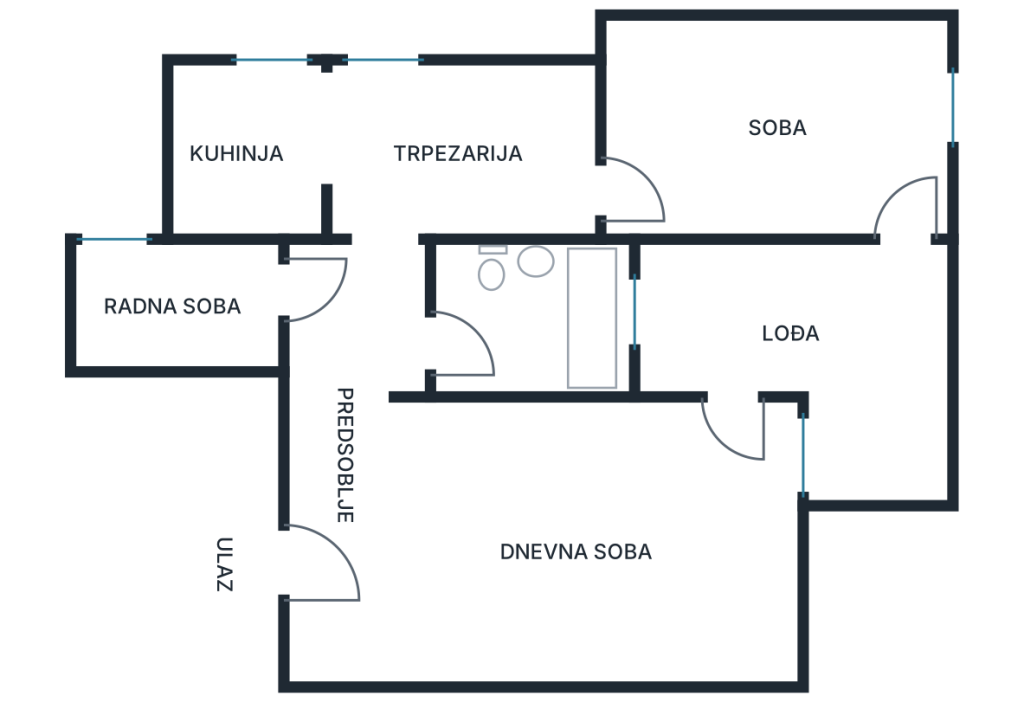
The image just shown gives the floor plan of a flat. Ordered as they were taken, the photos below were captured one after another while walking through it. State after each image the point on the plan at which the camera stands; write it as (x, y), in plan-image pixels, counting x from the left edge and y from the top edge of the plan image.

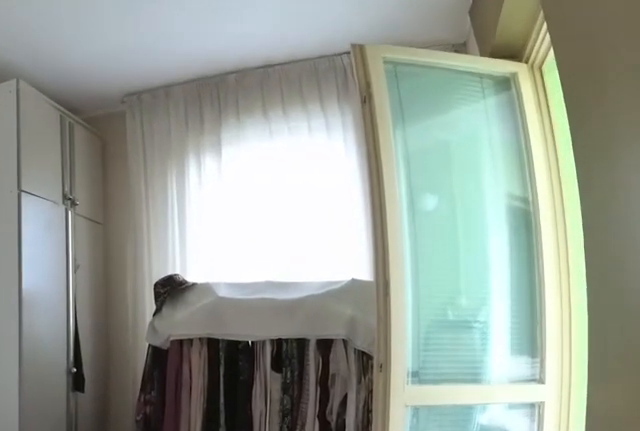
(735, 179)
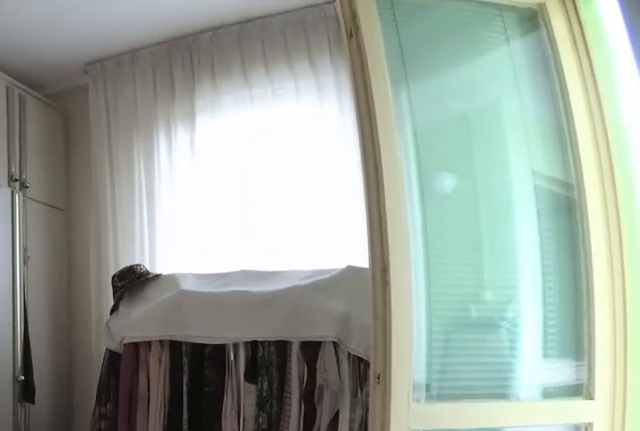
(789, 183)
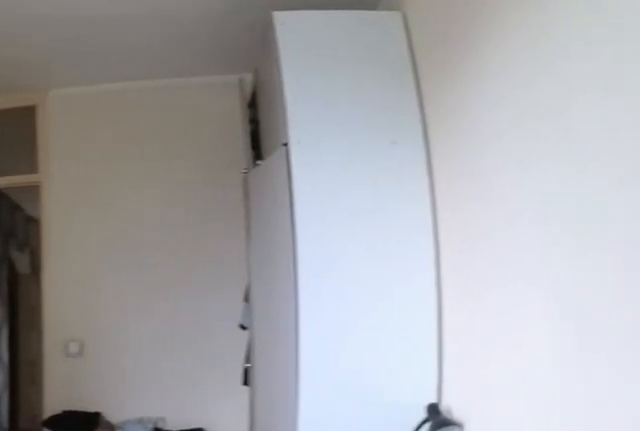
(925, 117)
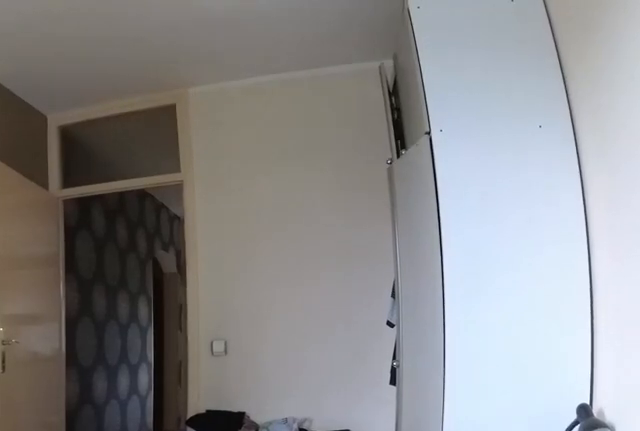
(921, 83)
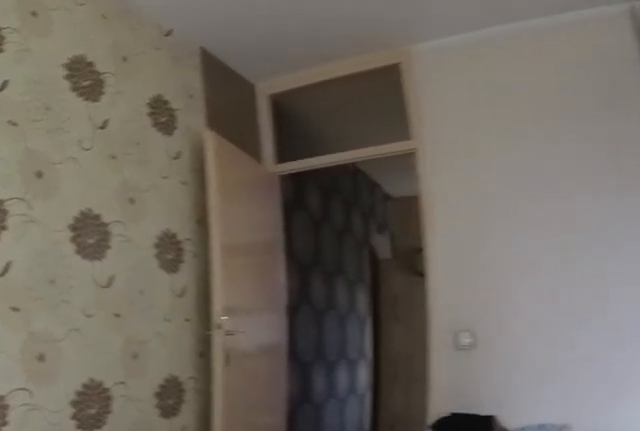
(902, 101)
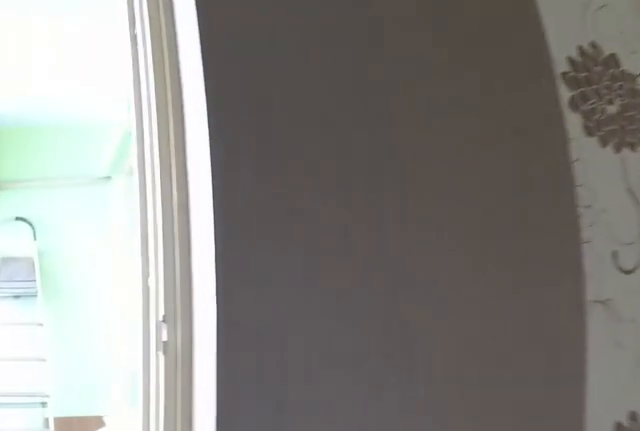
(896, 151)
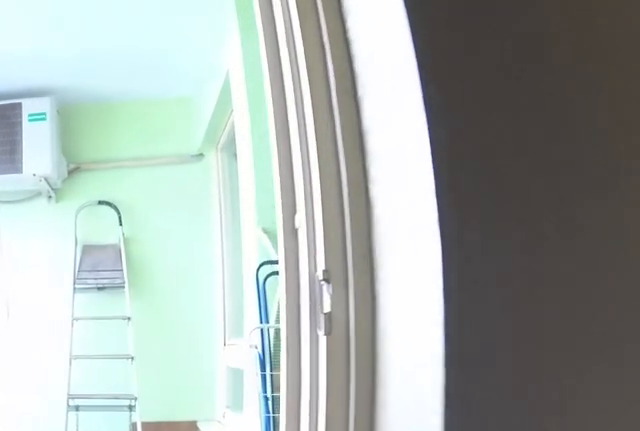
(896, 175)
